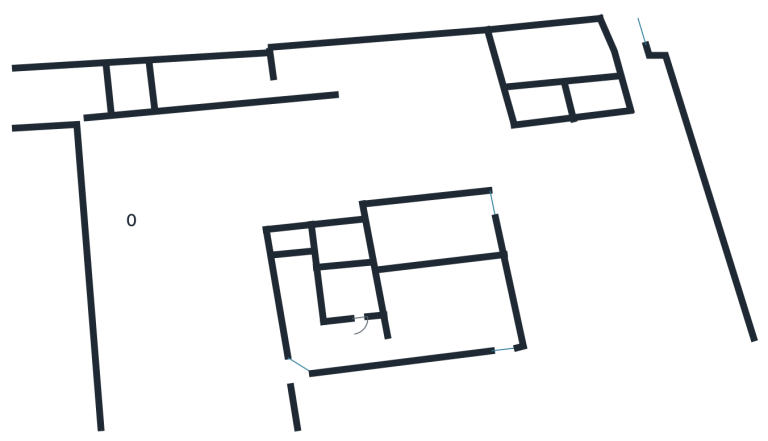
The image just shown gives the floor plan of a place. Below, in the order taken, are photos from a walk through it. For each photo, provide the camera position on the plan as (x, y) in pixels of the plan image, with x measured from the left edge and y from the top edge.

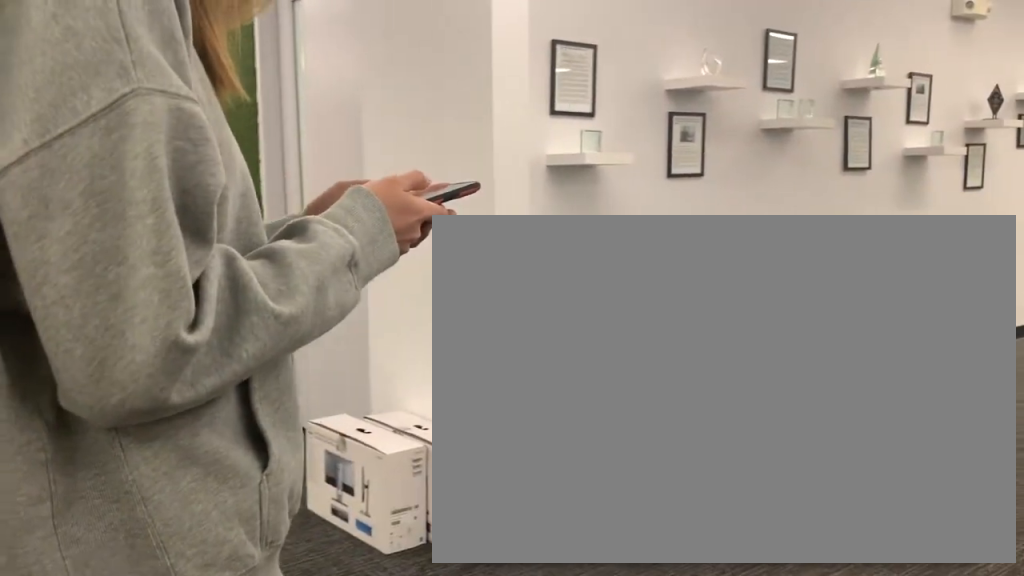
(641, 364)
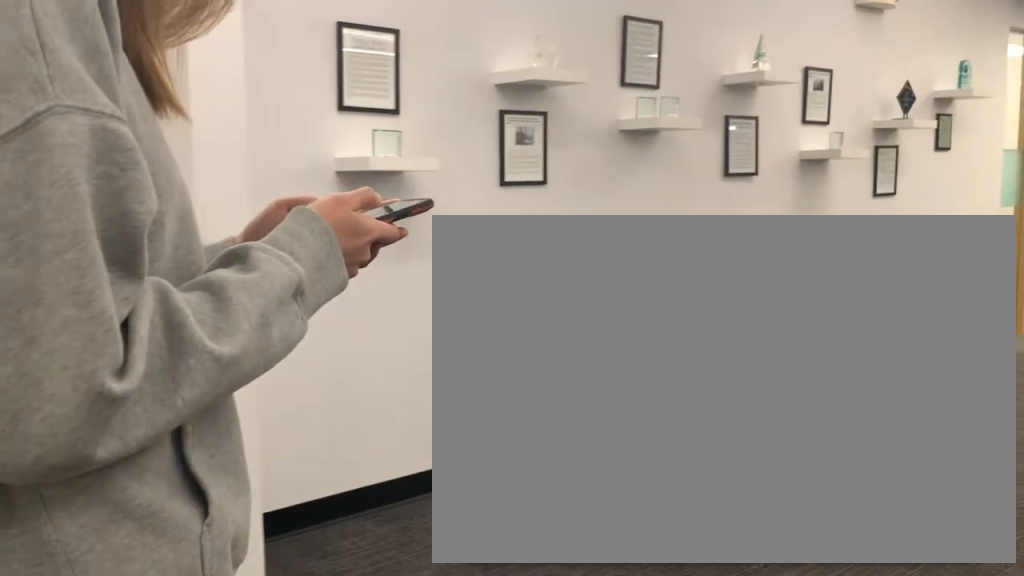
(641, 358)
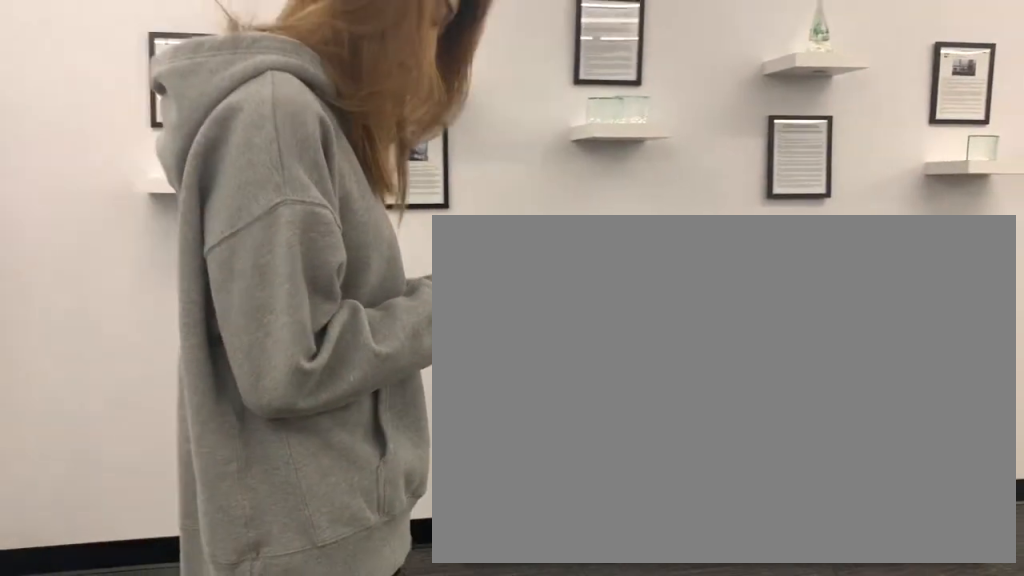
(636, 341)
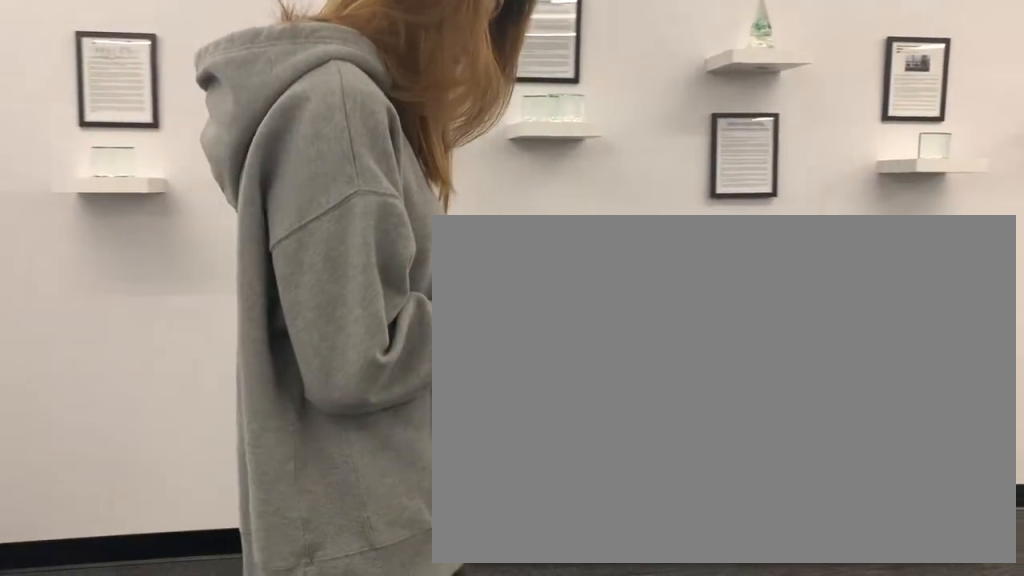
(636, 334)
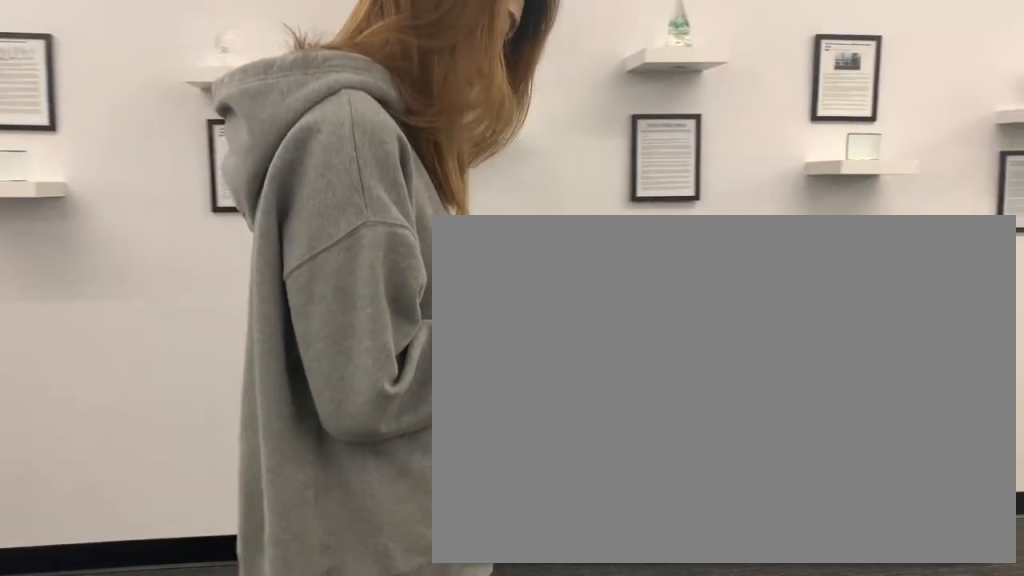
(634, 327)
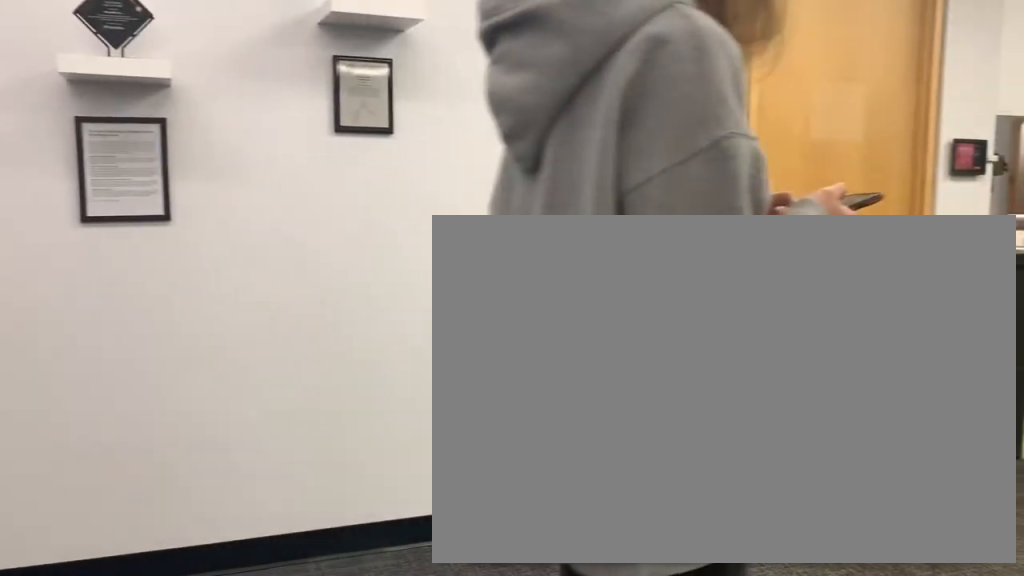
(584, 229)
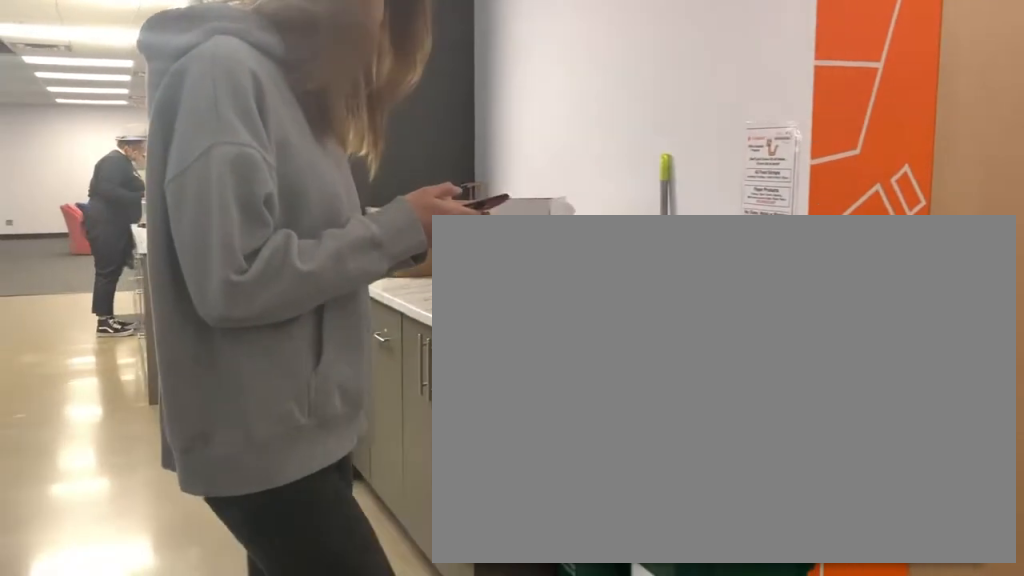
(277, 192)
